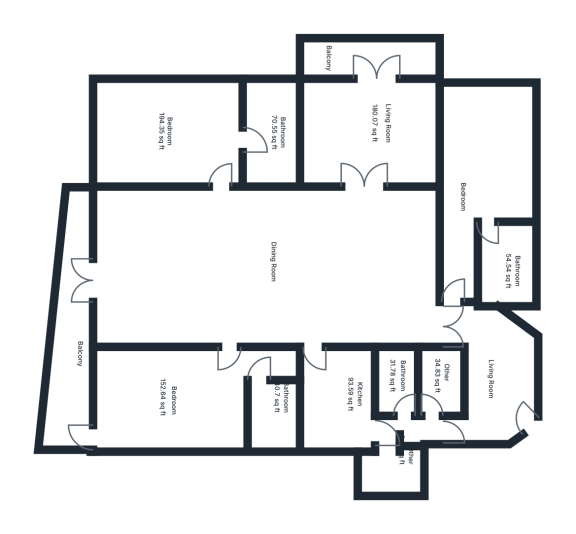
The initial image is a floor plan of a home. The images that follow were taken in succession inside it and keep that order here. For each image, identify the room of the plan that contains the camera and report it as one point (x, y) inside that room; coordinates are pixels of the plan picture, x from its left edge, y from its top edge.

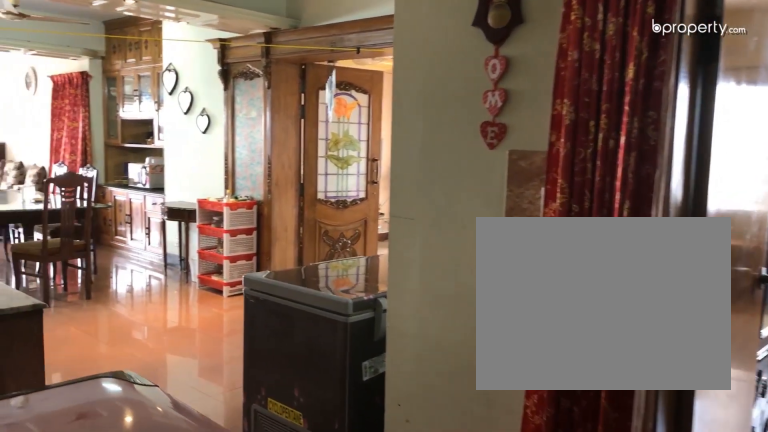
(468, 330)
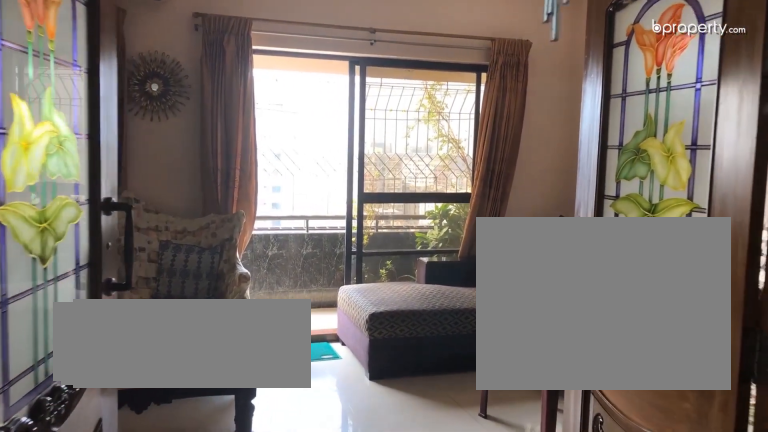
(362, 182)
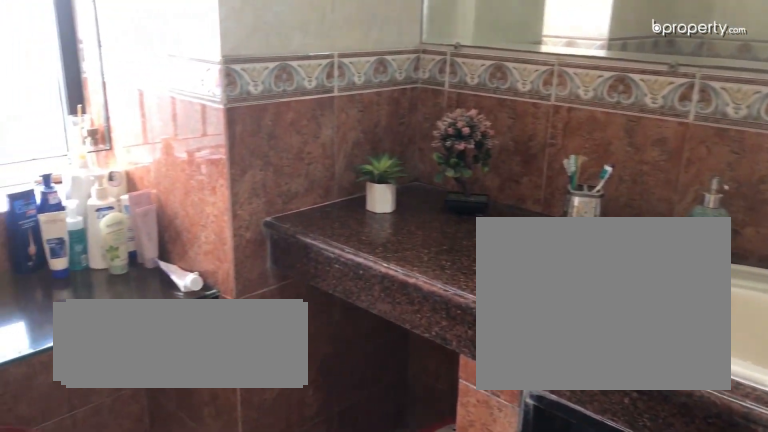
(265, 140)
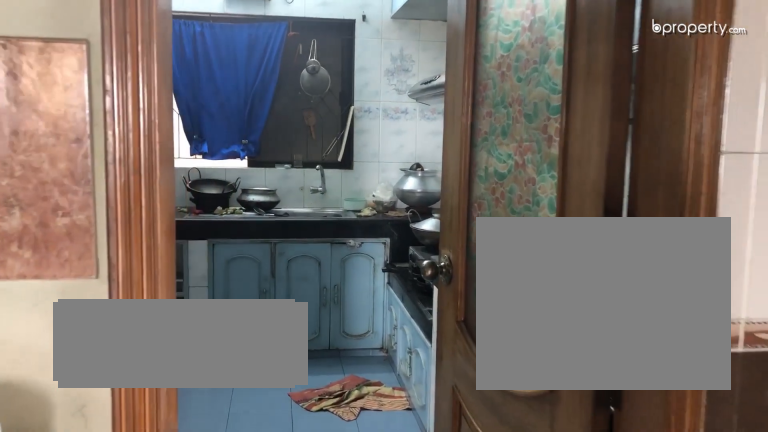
(336, 384)
